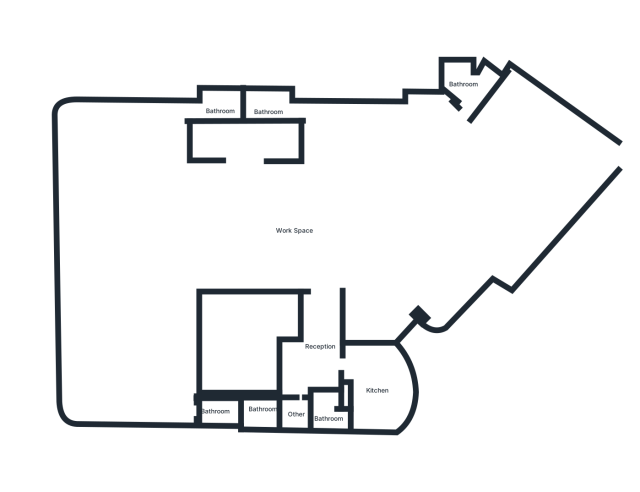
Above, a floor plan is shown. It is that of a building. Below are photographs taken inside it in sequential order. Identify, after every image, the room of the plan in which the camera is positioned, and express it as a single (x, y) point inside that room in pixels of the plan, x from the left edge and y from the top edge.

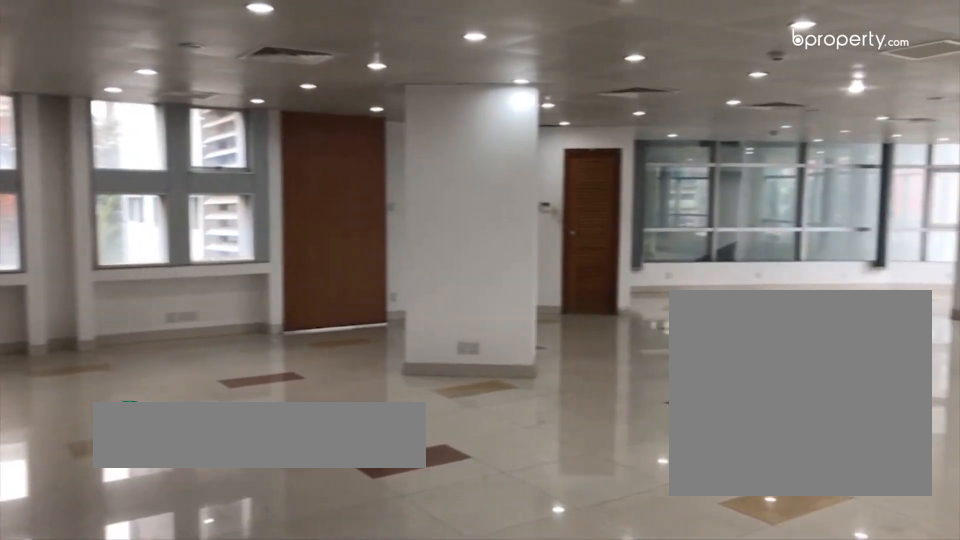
(294, 231)
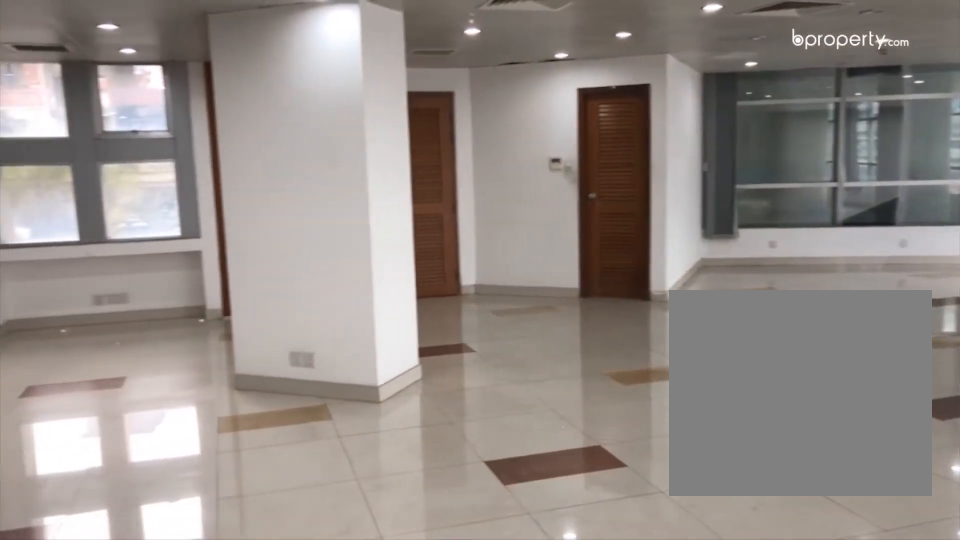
(294, 231)
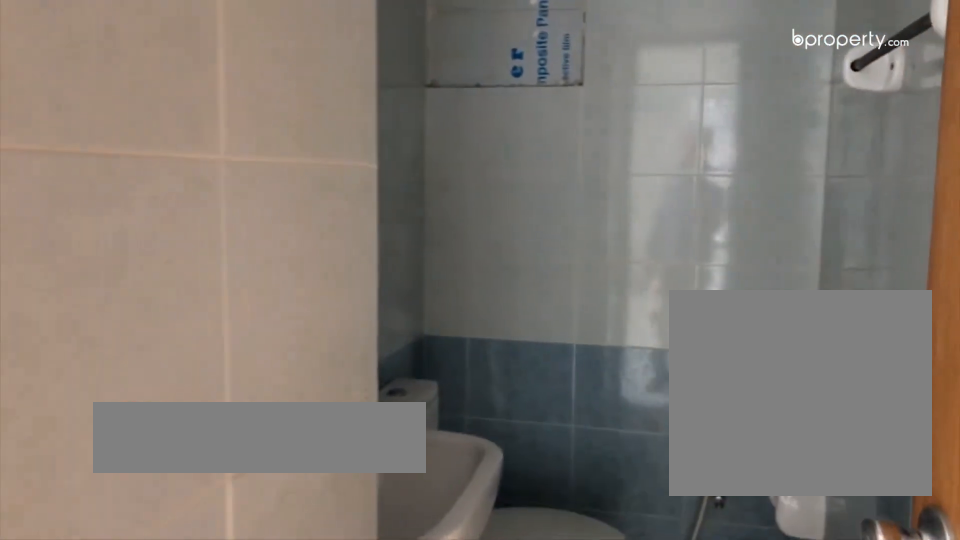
(199, 110)
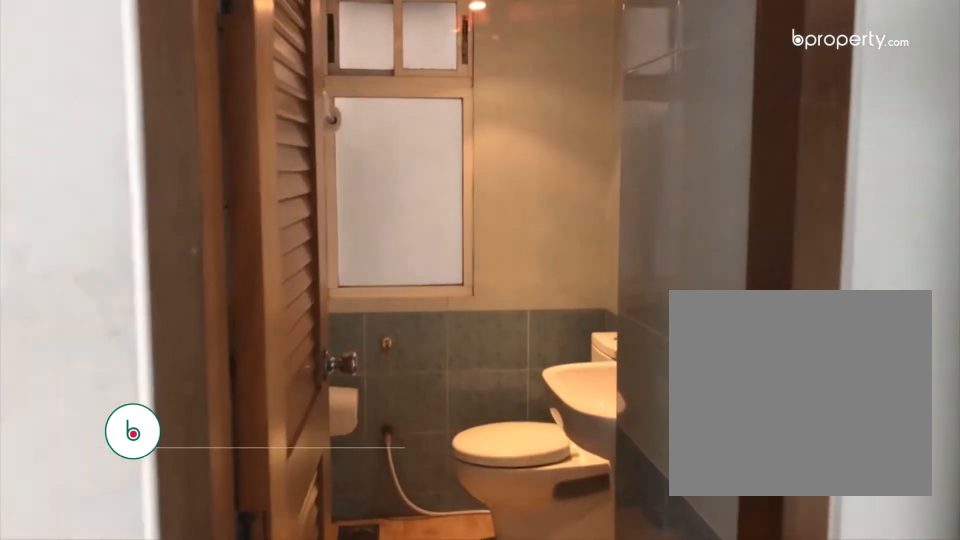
(214, 412)
